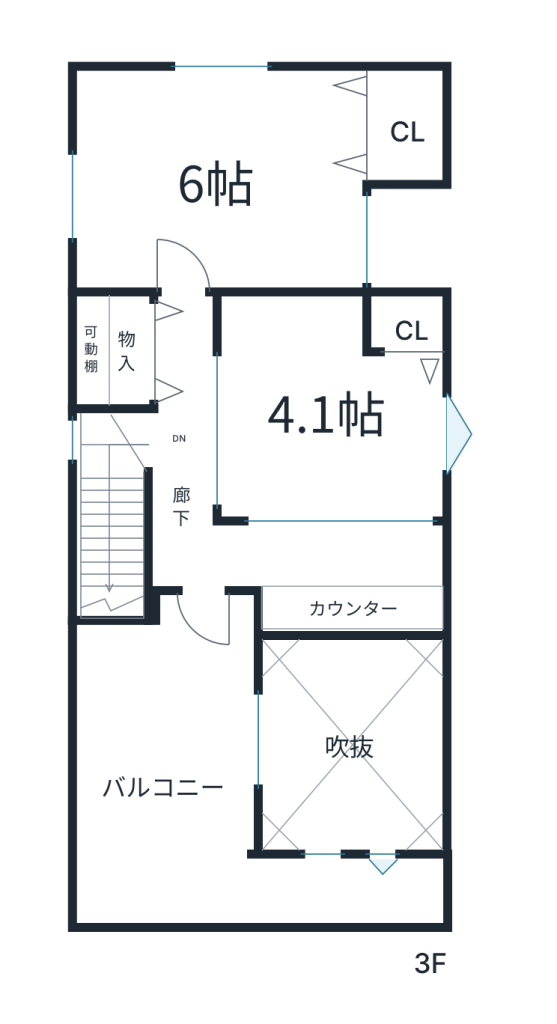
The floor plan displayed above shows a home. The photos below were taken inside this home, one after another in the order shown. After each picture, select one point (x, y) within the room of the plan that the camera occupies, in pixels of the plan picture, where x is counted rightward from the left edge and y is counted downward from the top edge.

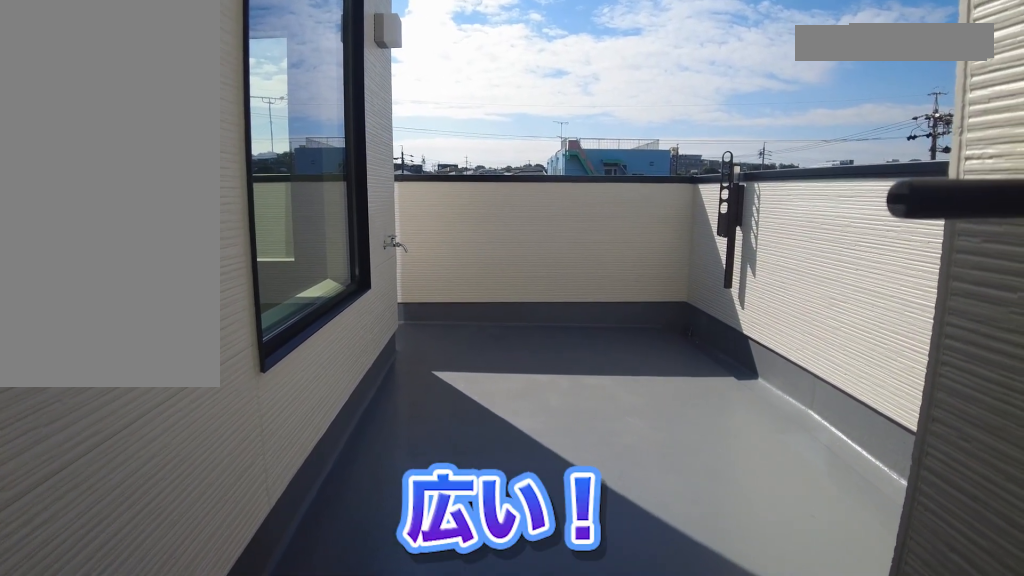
(154, 731)
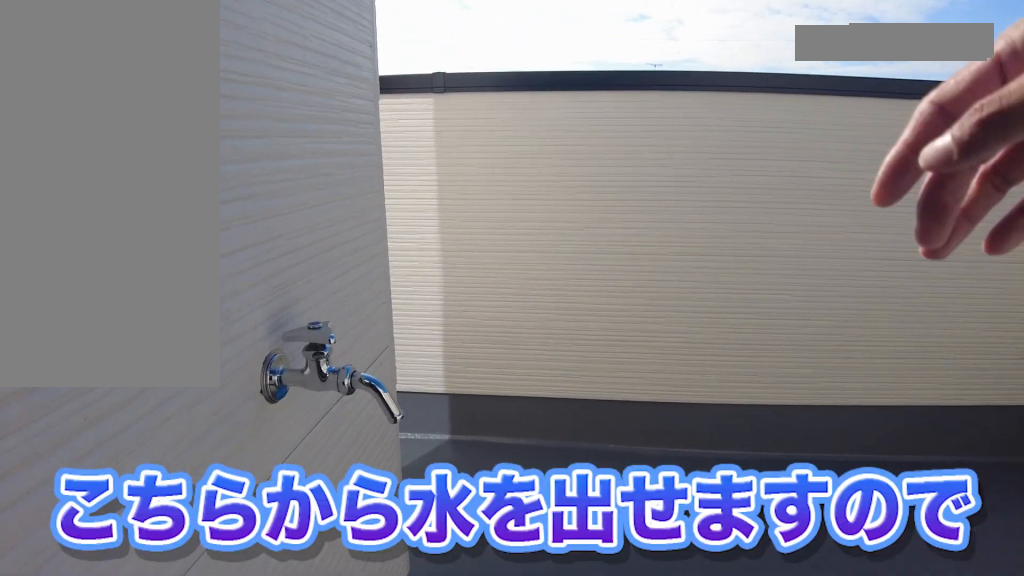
(154, 729)
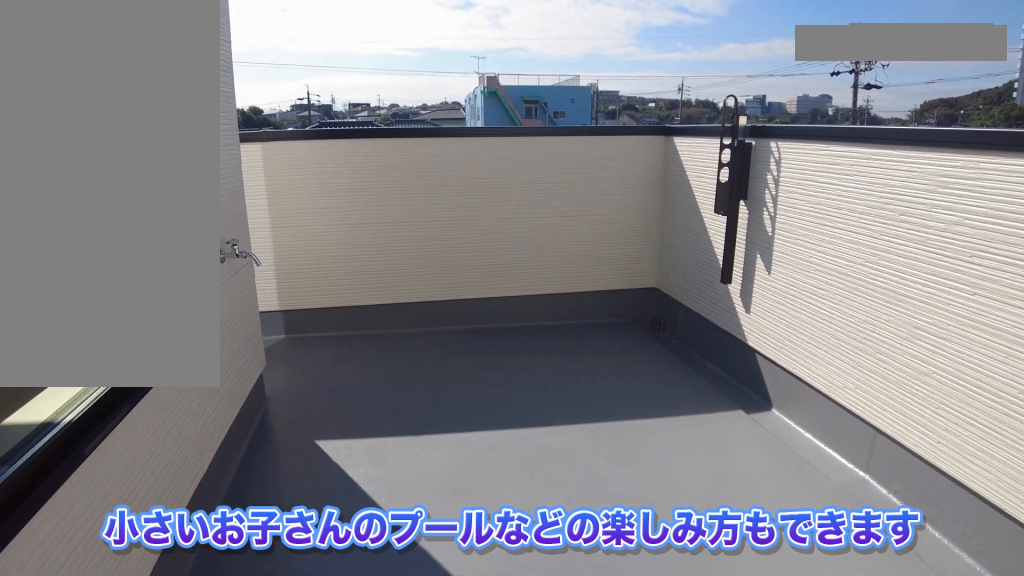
(158, 738)
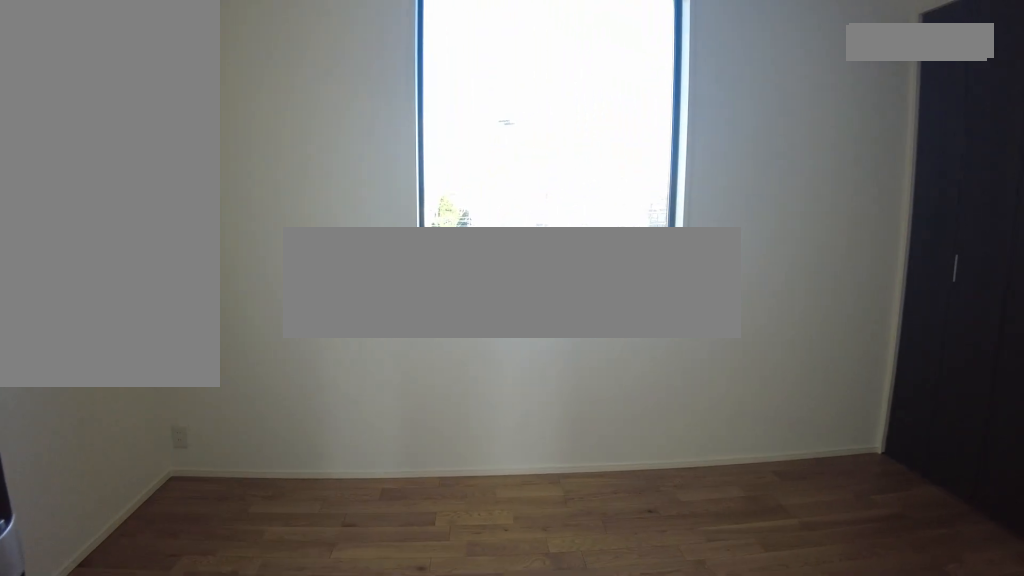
(177, 175)
